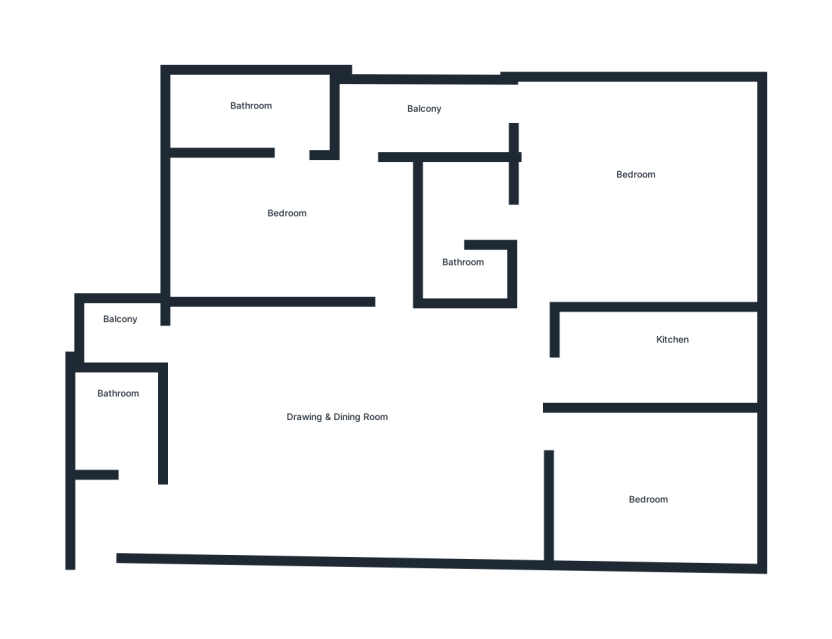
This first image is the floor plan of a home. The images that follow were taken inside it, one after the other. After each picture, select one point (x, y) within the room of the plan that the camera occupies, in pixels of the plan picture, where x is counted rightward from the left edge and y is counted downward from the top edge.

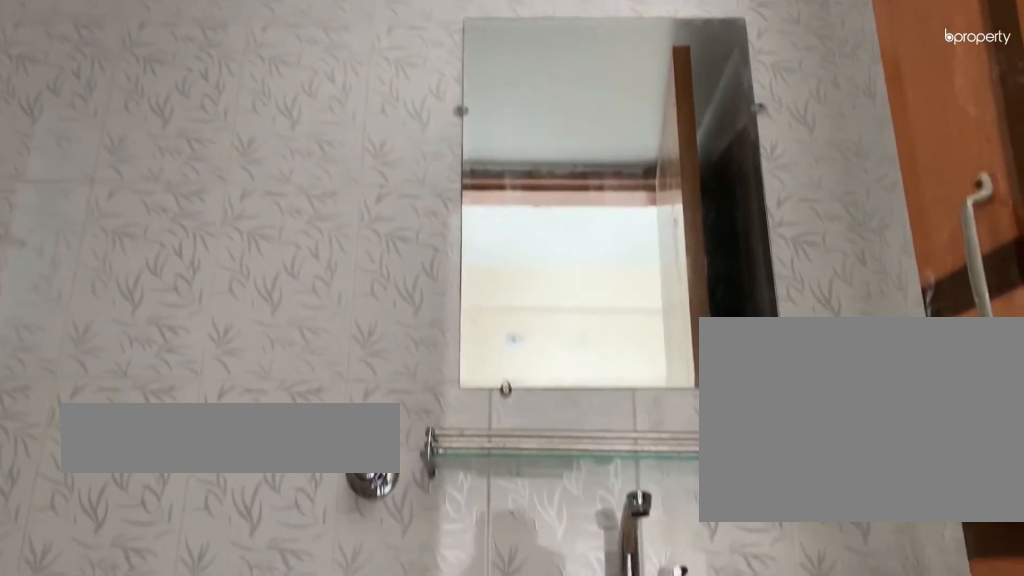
(263, 107)
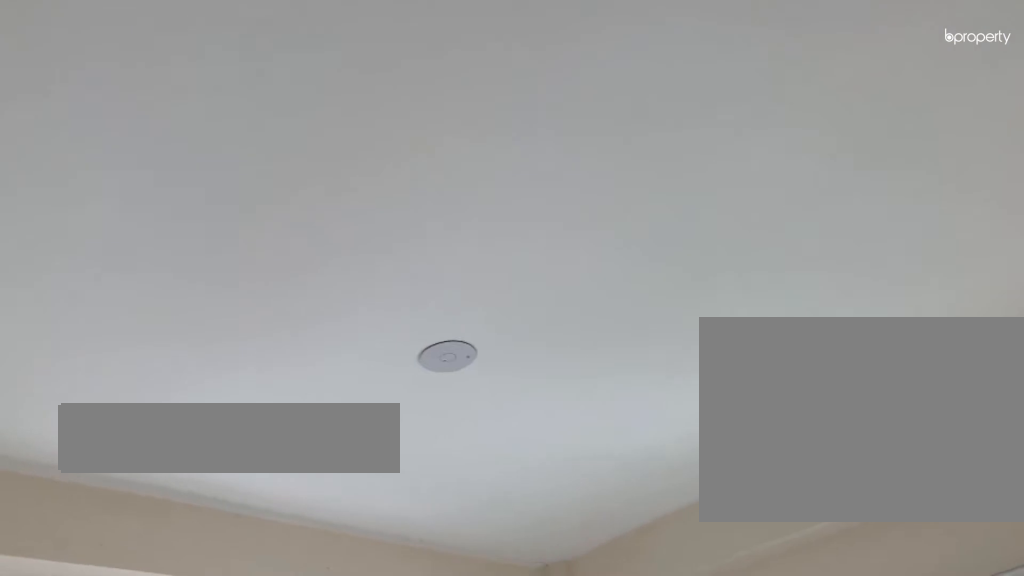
(609, 202)
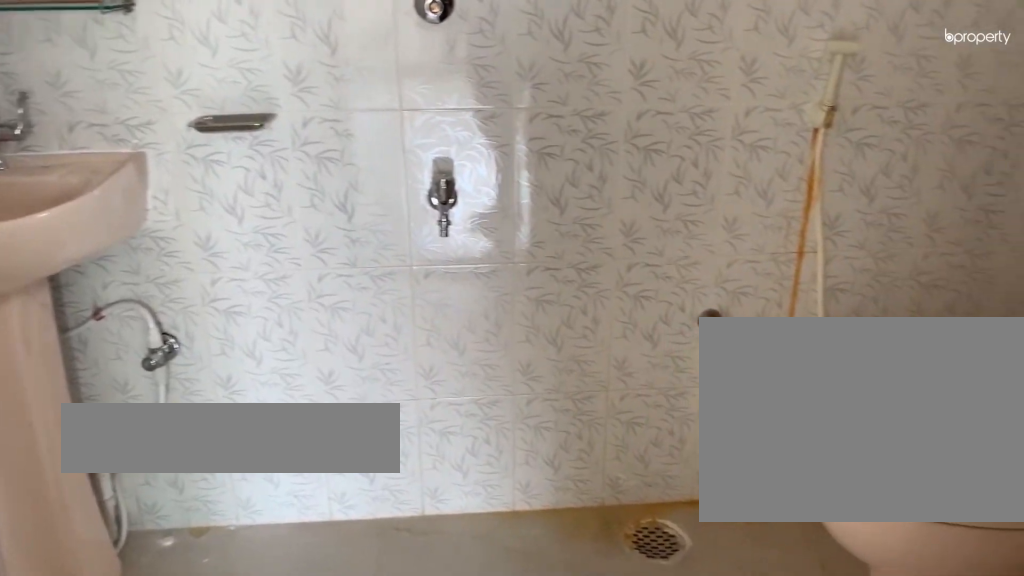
(463, 228)
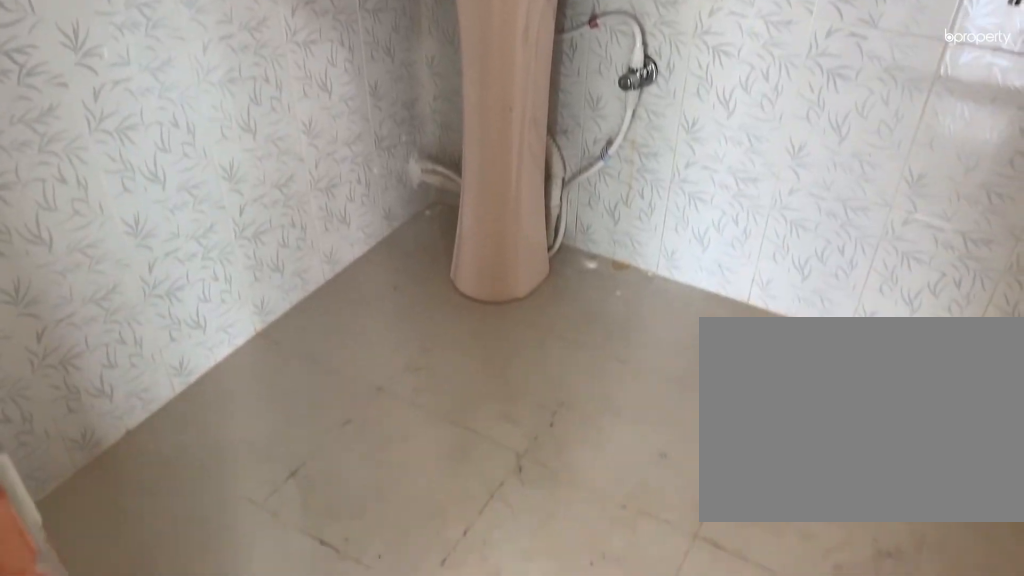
(463, 228)
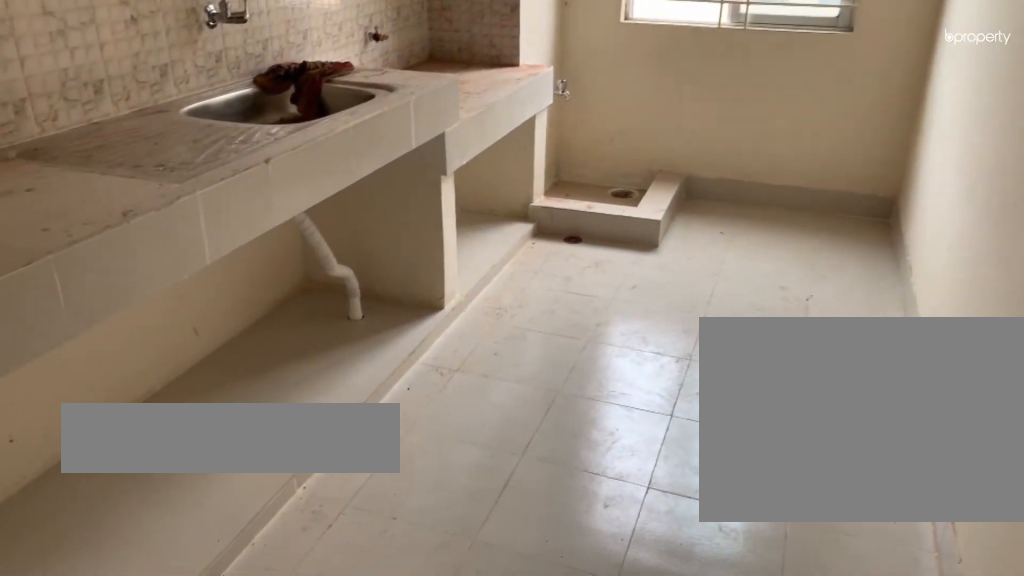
(637, 369)
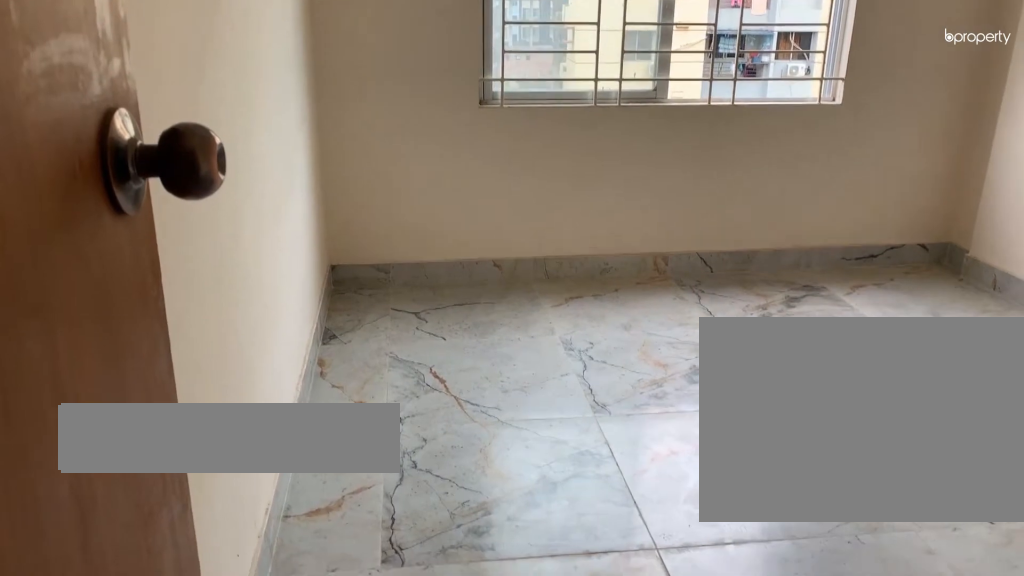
(651, 490)
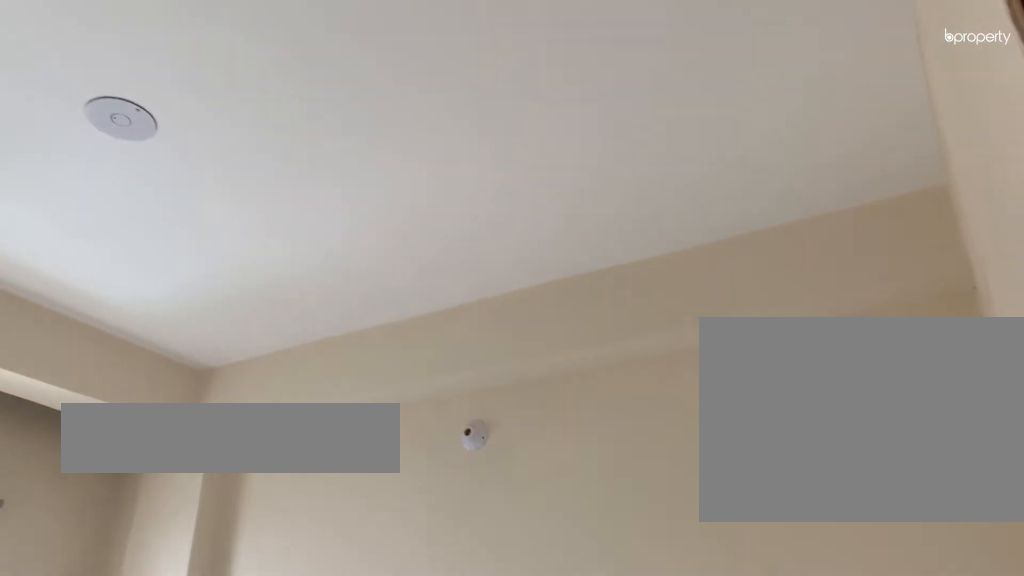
(651, 490)
